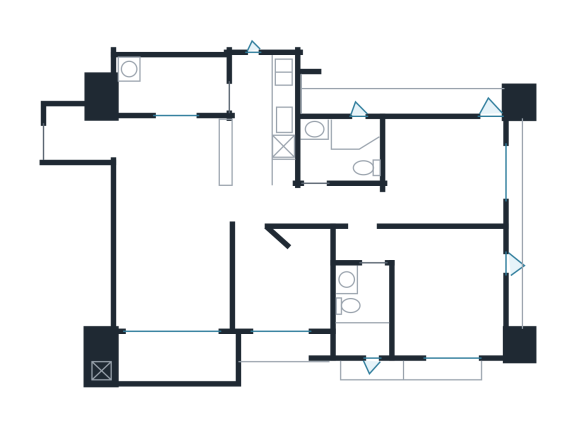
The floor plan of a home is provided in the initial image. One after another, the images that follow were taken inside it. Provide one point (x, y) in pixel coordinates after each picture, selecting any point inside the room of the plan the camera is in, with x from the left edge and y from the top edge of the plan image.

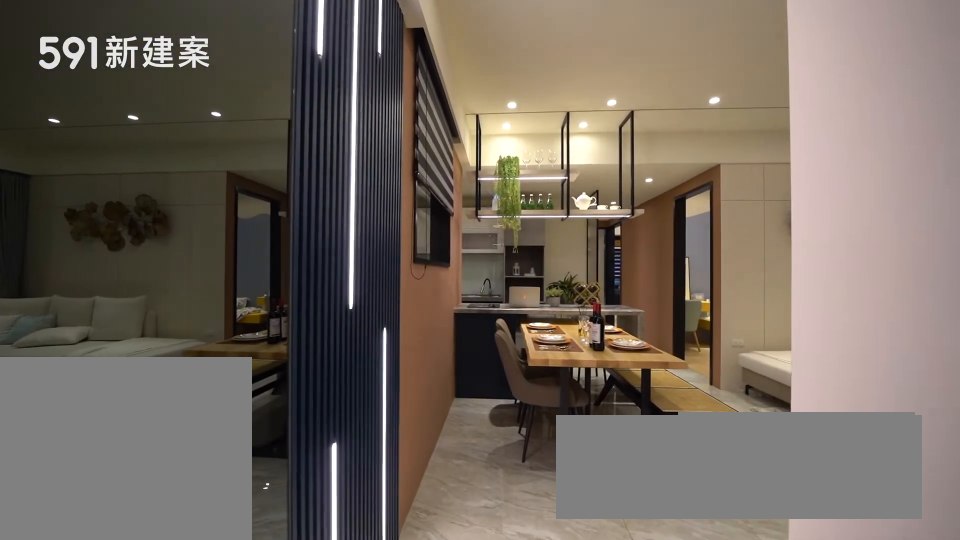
(80, 130)
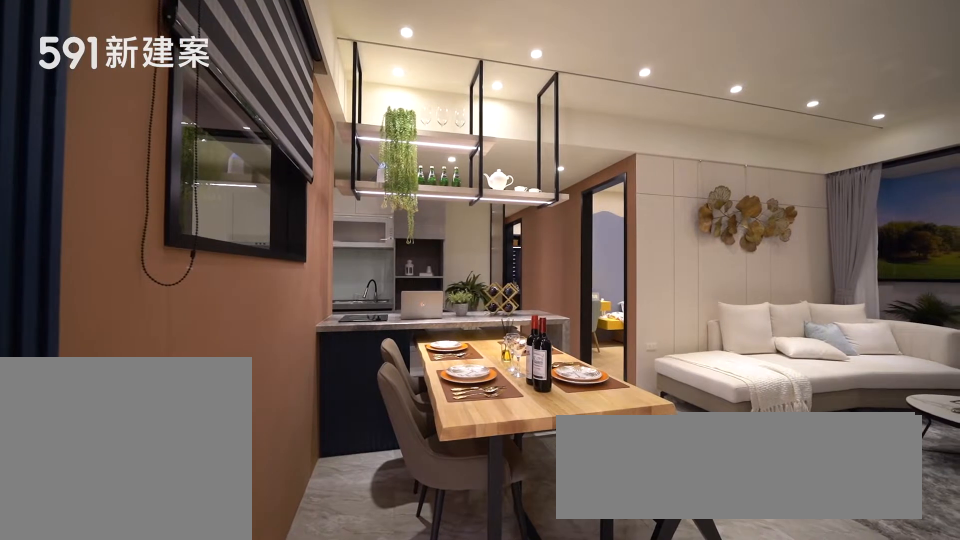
(178, 155)
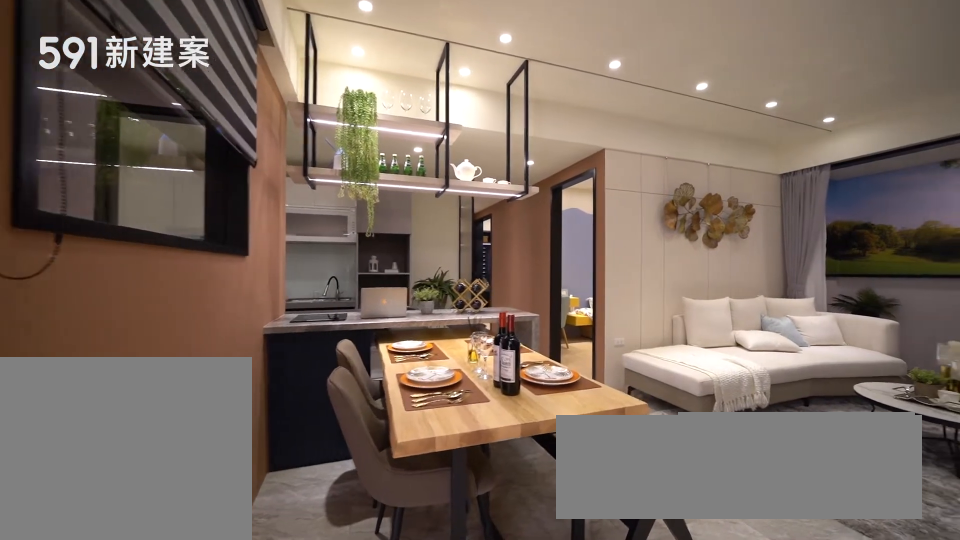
(178, 155)
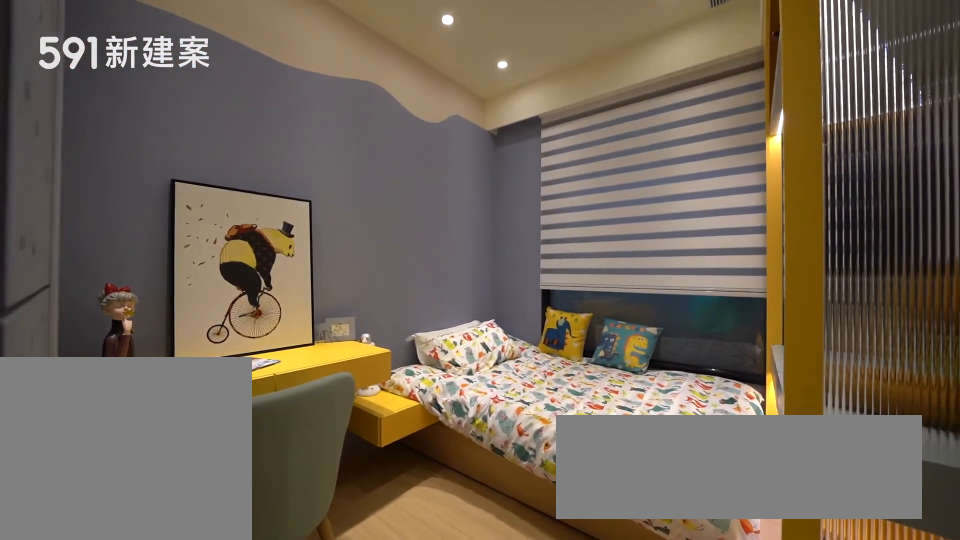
(286, 279)
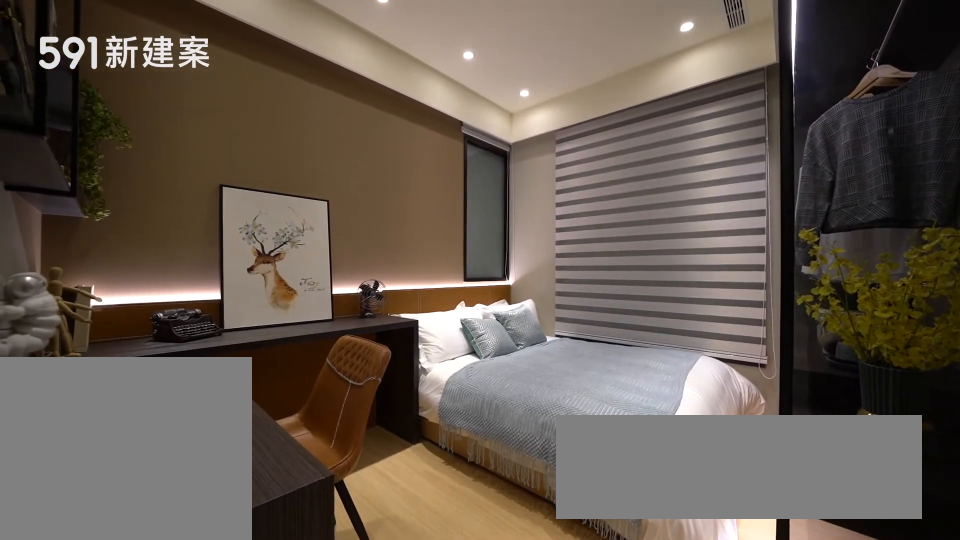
(447, 168)
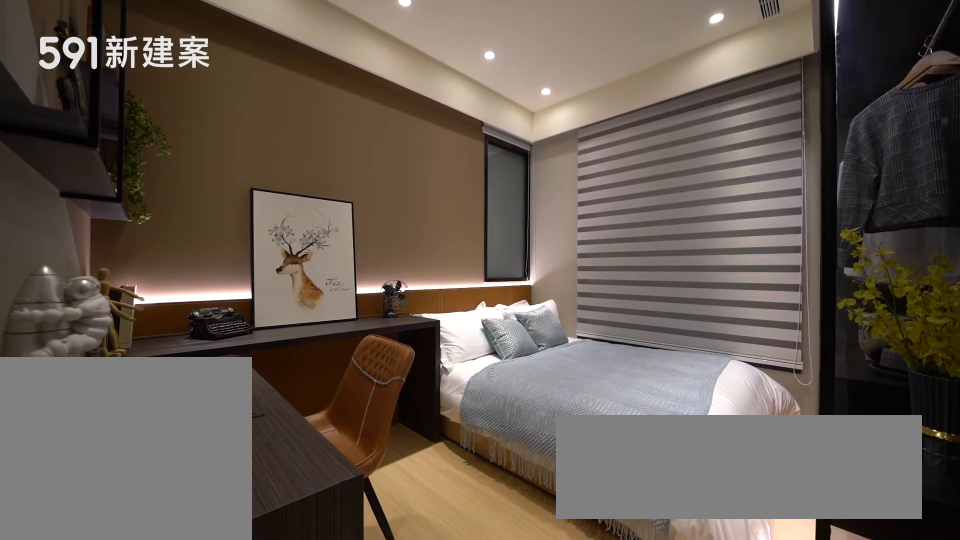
(447, 168)
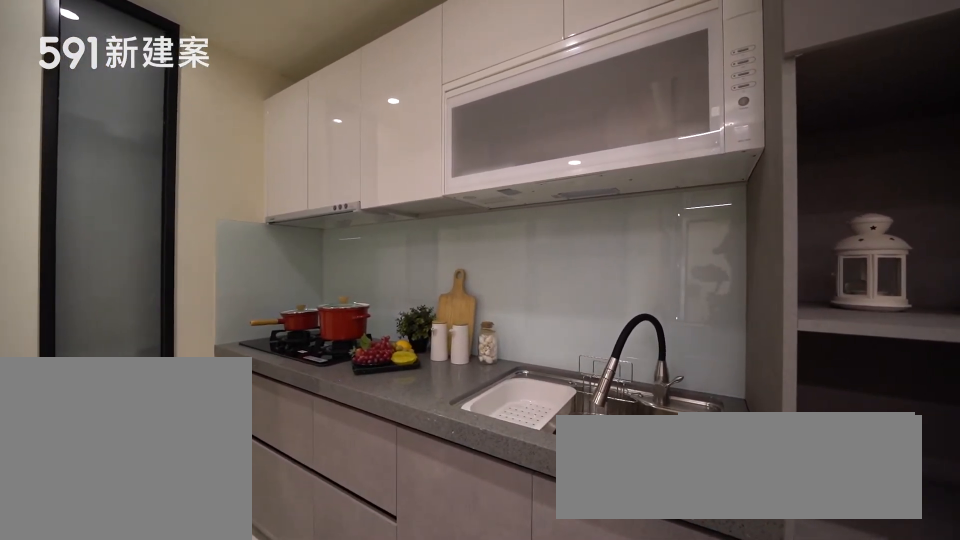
(264, 115)
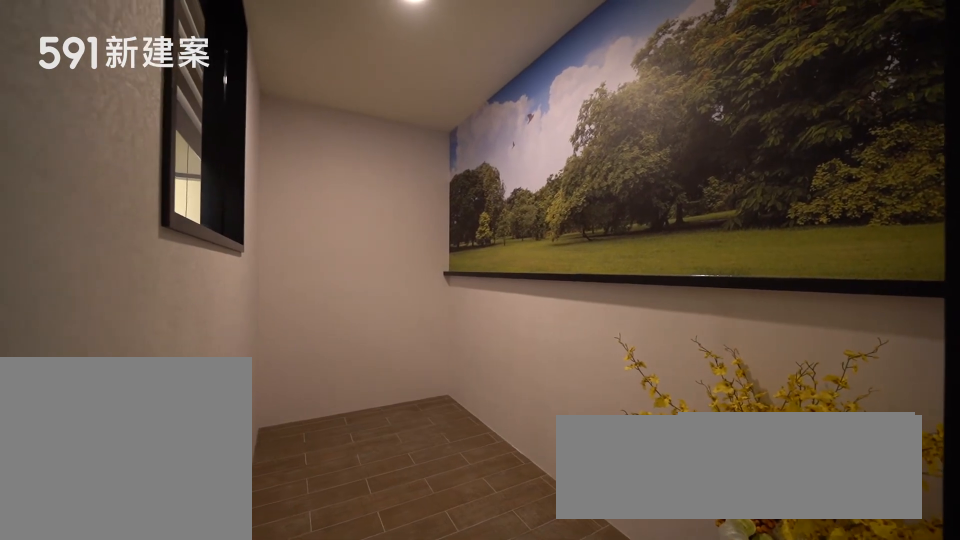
(168, 84)
